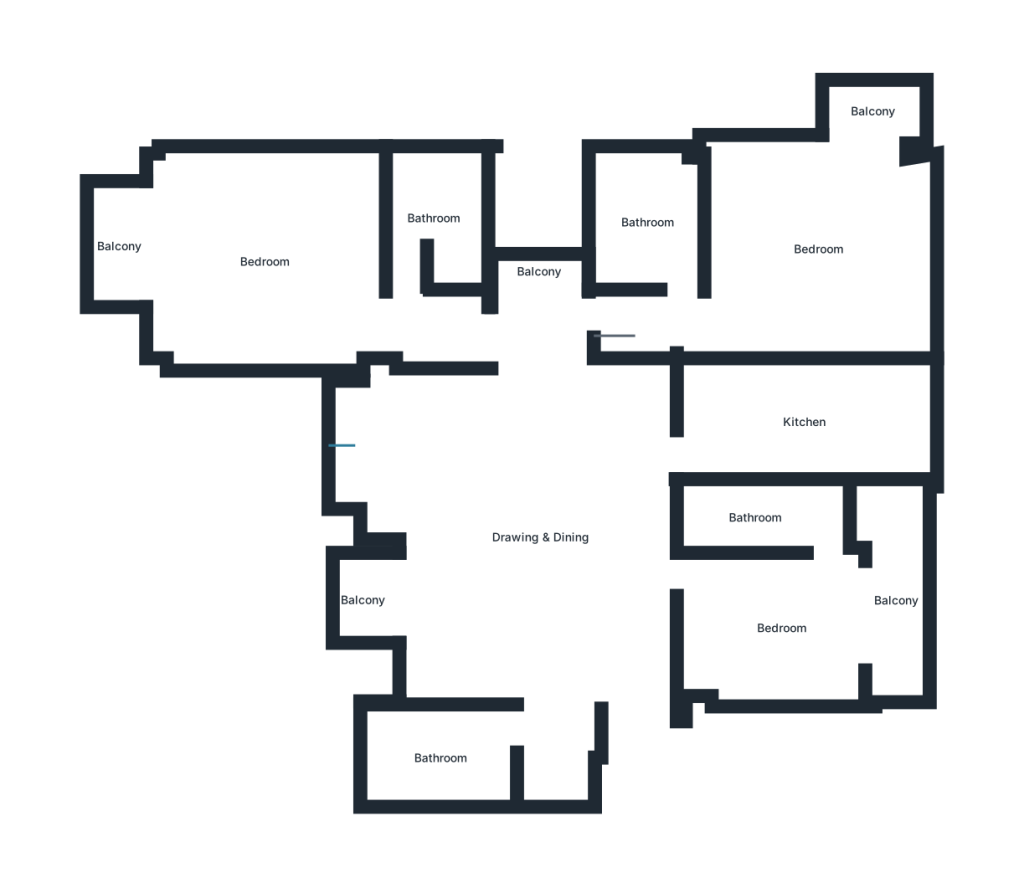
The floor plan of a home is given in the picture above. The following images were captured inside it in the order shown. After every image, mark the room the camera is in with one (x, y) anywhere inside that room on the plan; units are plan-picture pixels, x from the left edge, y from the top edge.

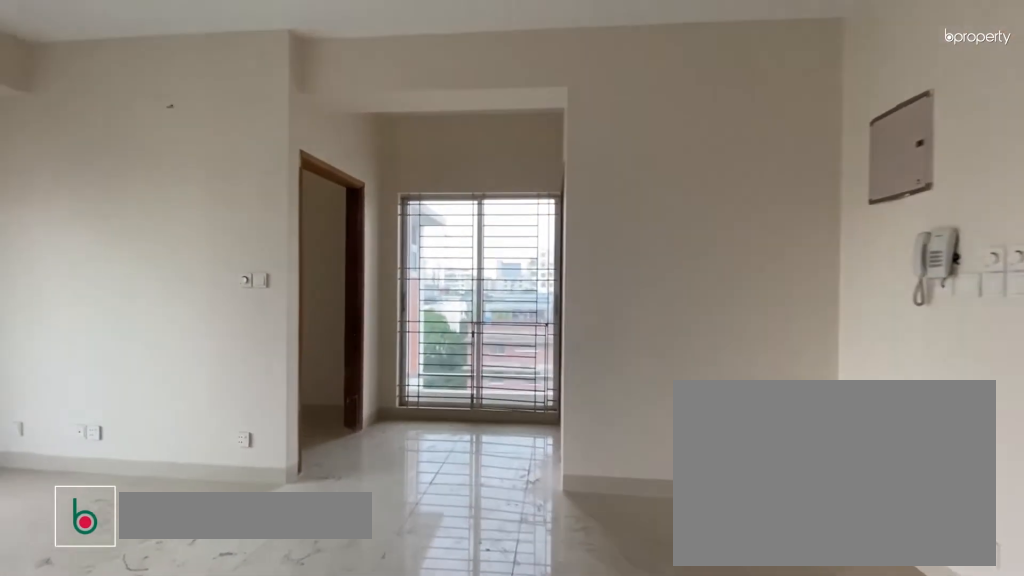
(545, 543)
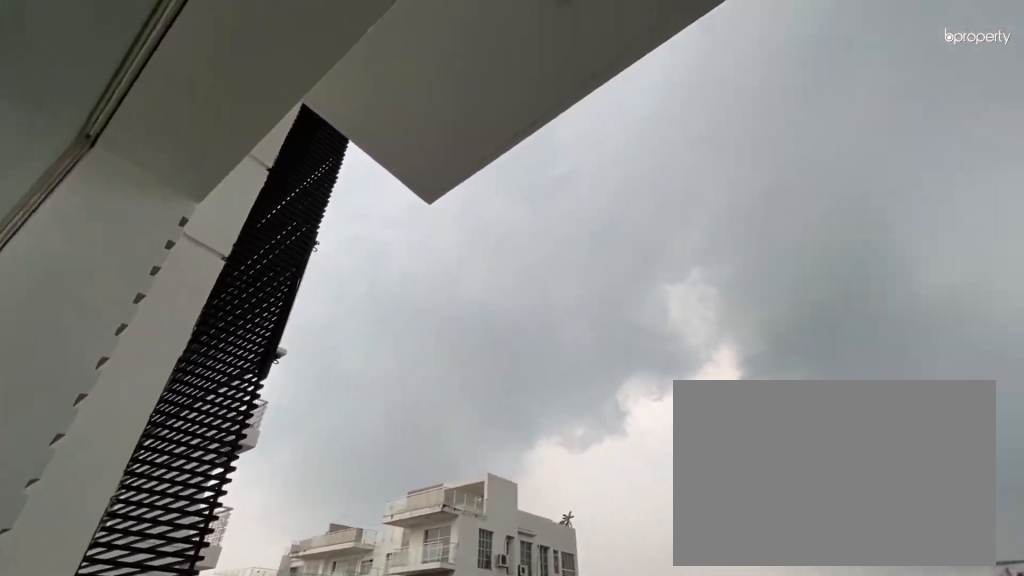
(359, 599)
